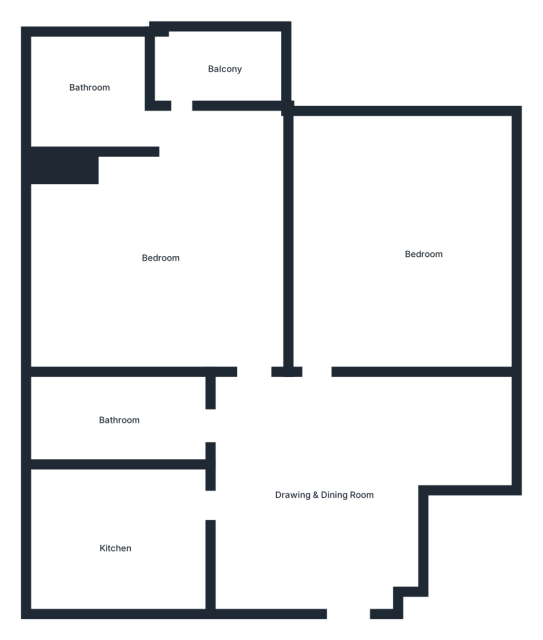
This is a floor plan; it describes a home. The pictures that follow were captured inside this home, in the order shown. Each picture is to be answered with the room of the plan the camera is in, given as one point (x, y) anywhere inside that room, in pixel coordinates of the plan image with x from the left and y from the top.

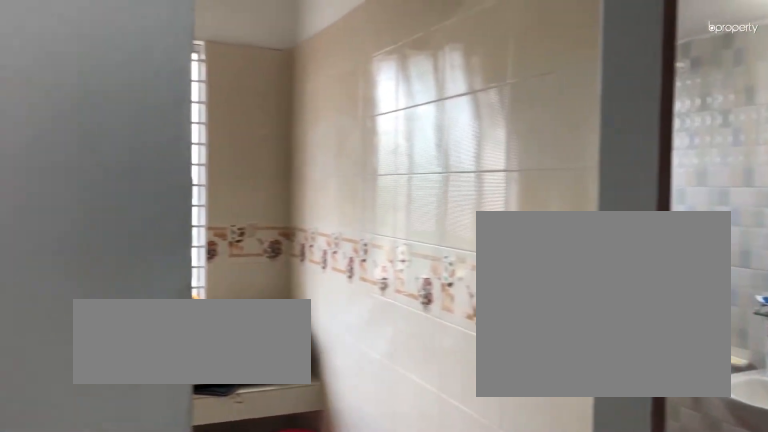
(317, 469)
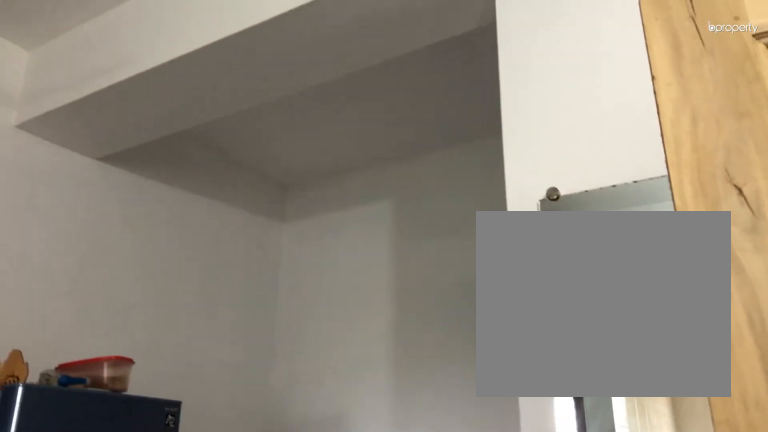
(317, 469)
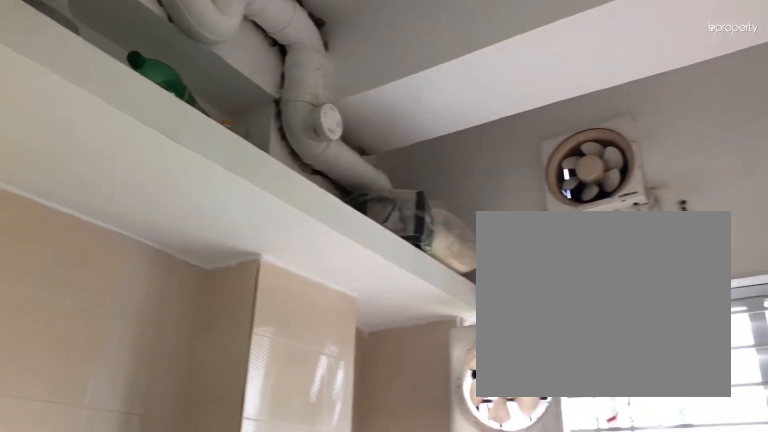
(109, 531)
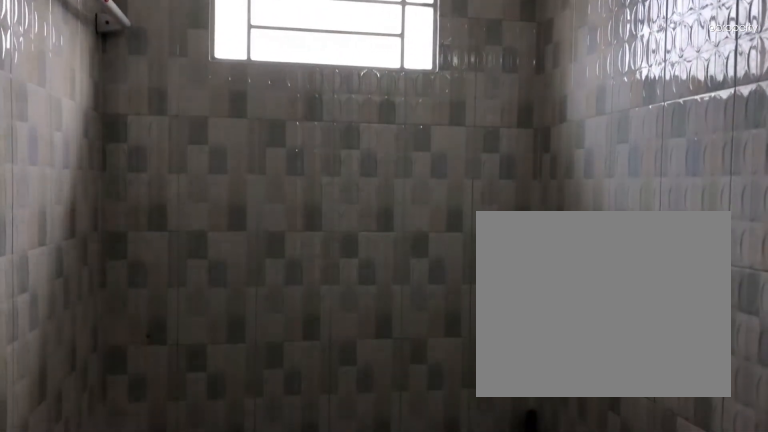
(128, 417)
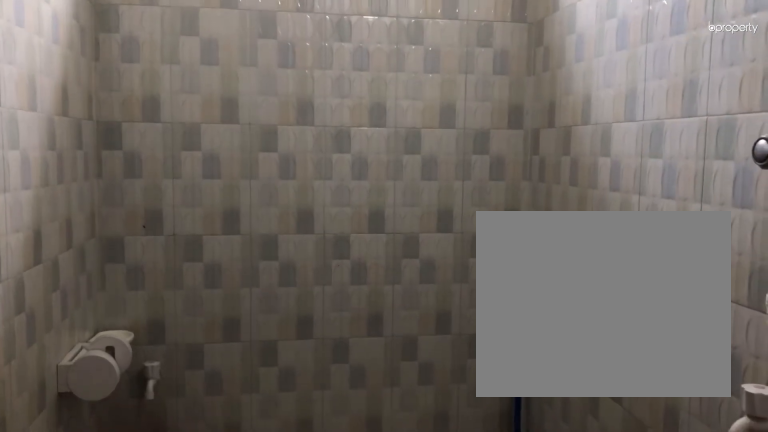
(128, 417)
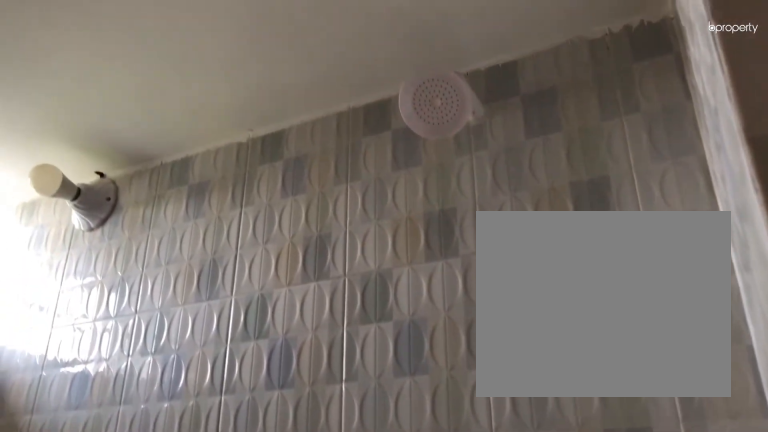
(96, 94)
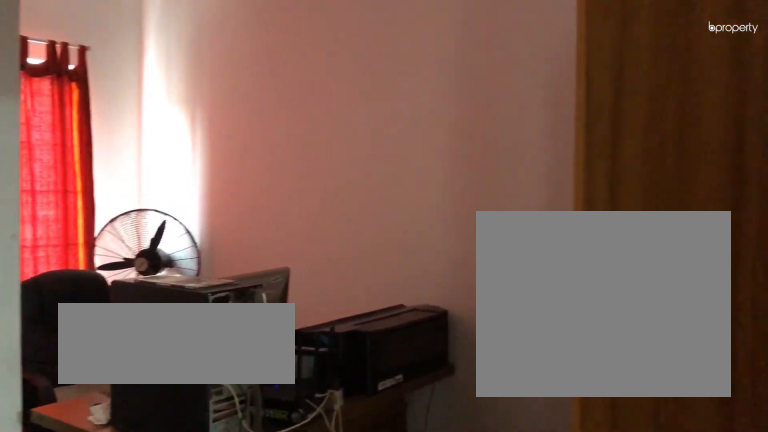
(386, 235)
